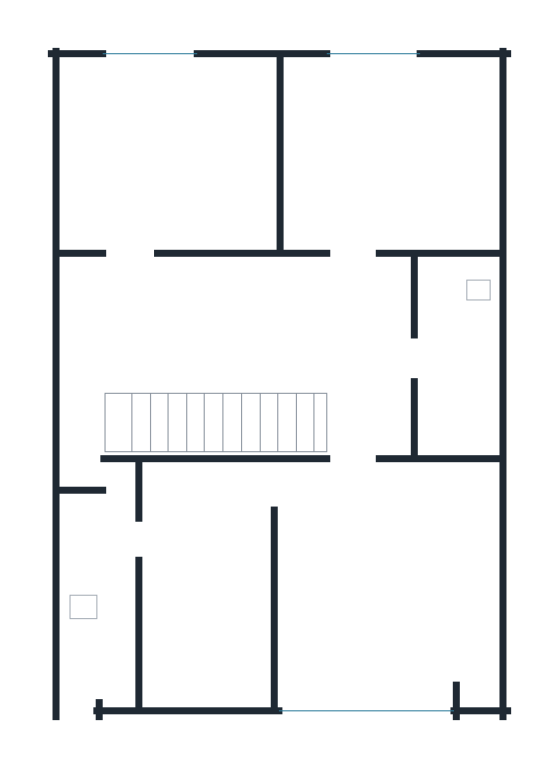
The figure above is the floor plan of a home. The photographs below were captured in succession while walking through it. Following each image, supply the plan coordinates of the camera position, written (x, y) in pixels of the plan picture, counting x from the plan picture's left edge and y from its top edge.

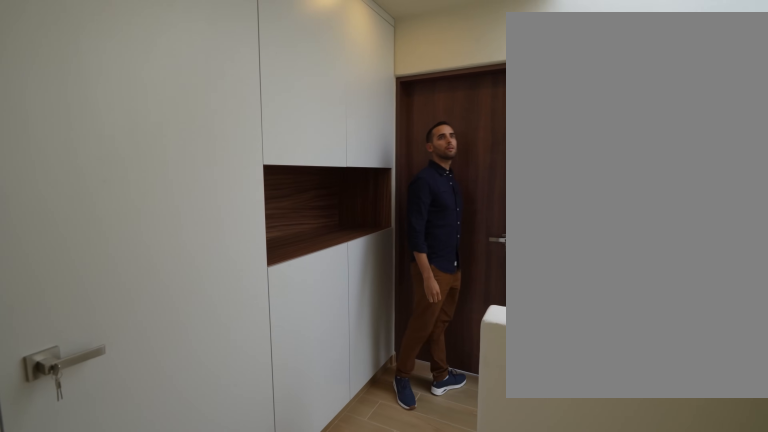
(303, 303)
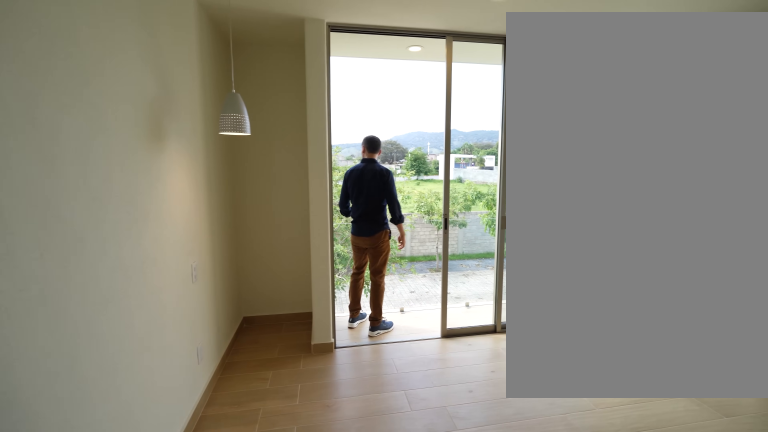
(456, 515)
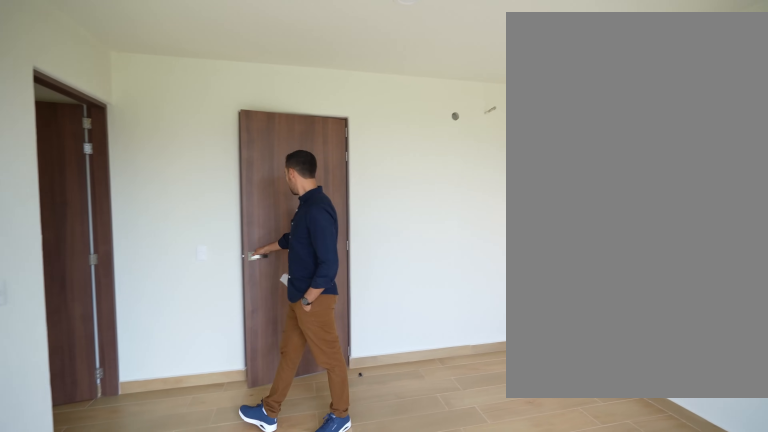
(302, 681)
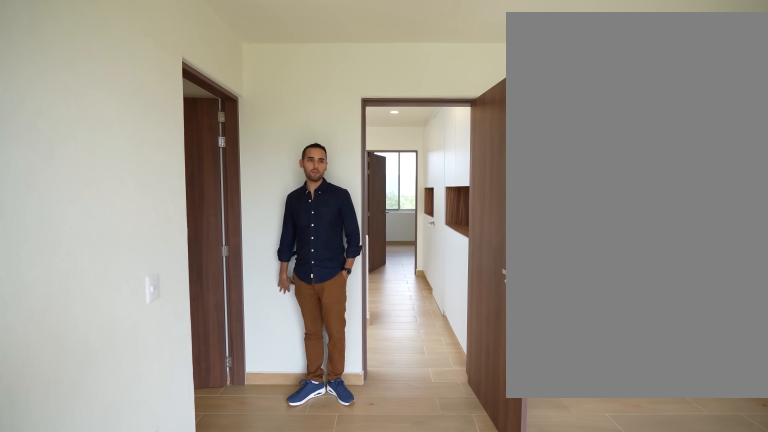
(341, 688)
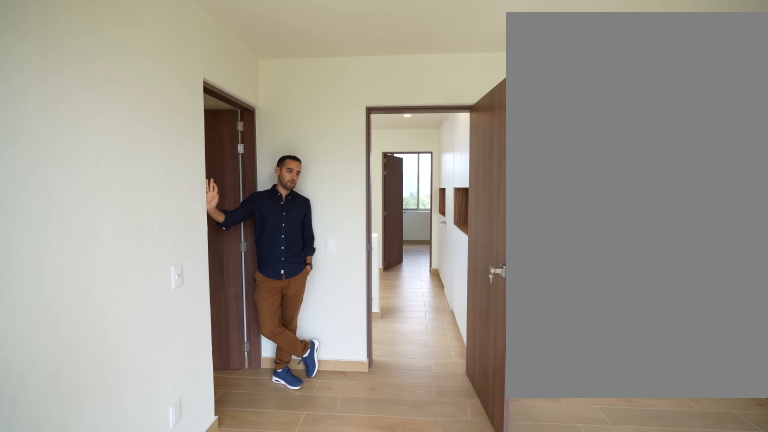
(345, 688)
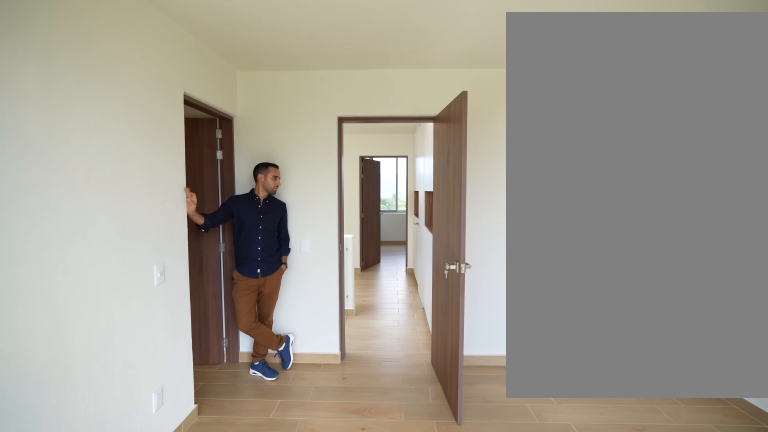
(345, 688)
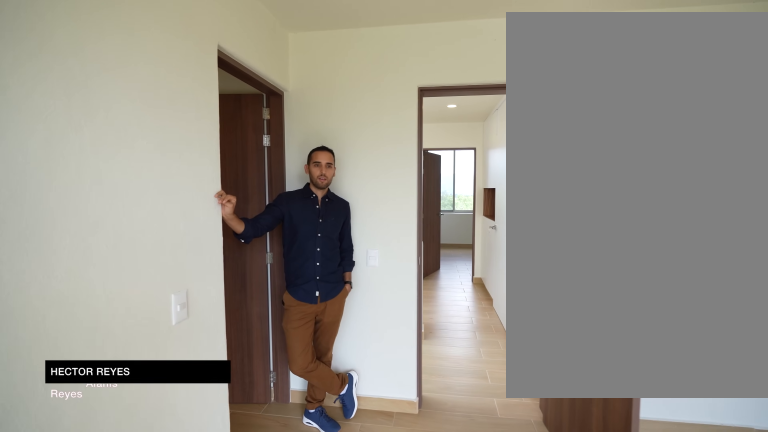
(360, 674)
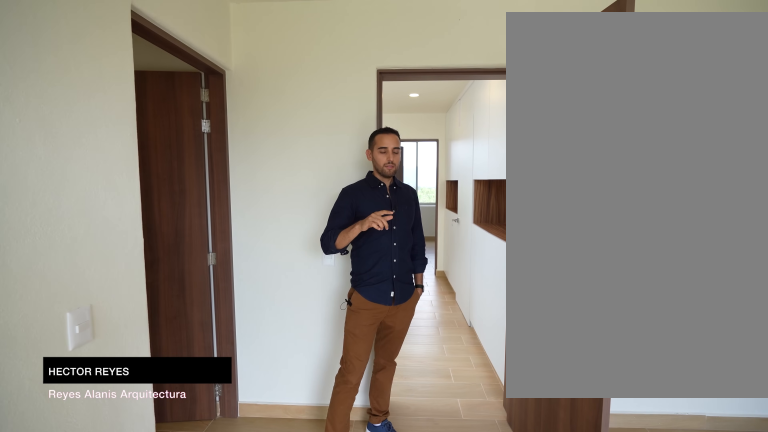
(366, 664)
